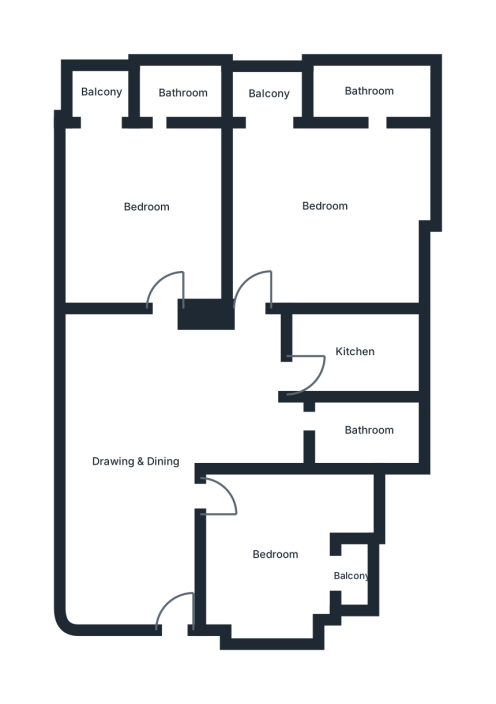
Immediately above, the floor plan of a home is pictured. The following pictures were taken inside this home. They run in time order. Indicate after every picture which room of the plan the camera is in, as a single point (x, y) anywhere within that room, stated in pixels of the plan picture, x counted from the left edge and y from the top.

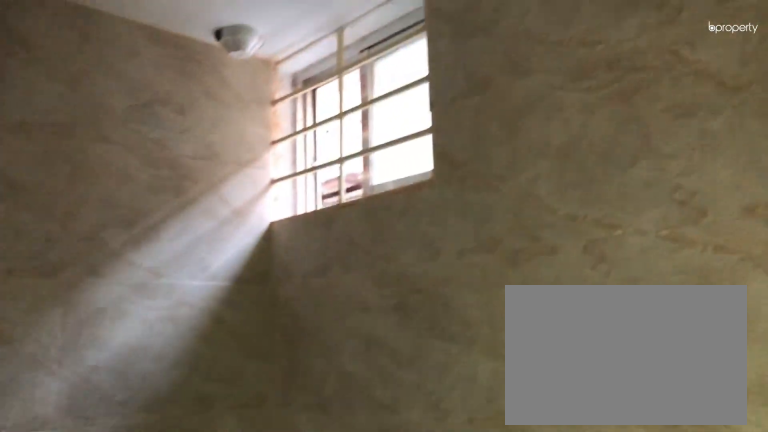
(372, 95)
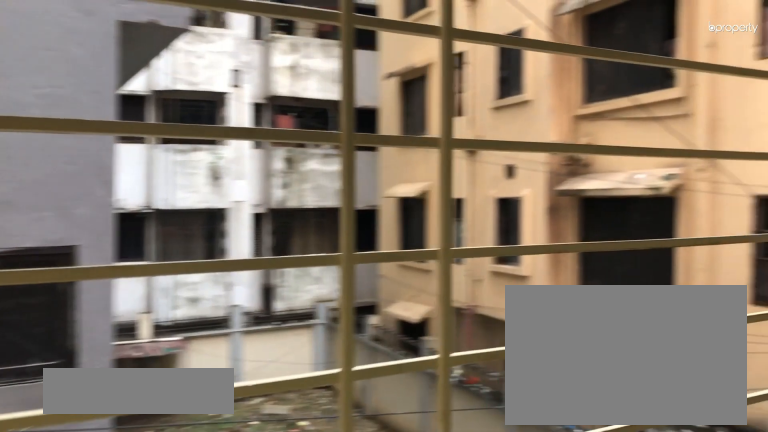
(271, 92)
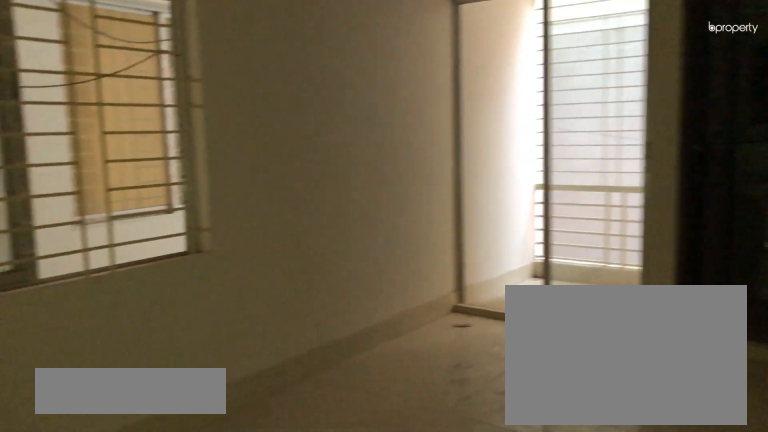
(151, 206)
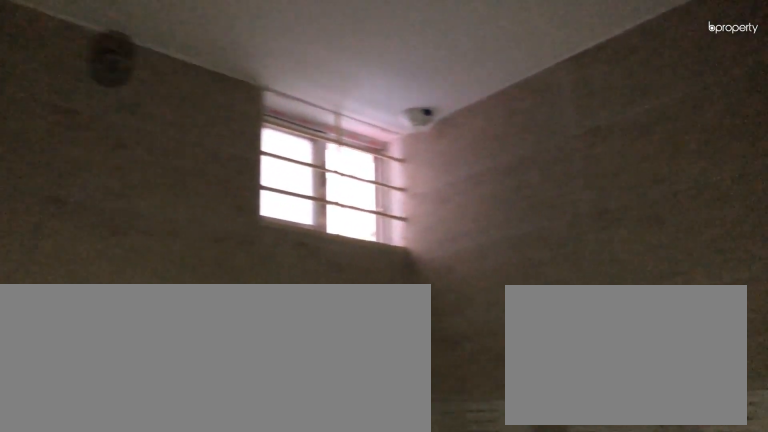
(189, 95)
